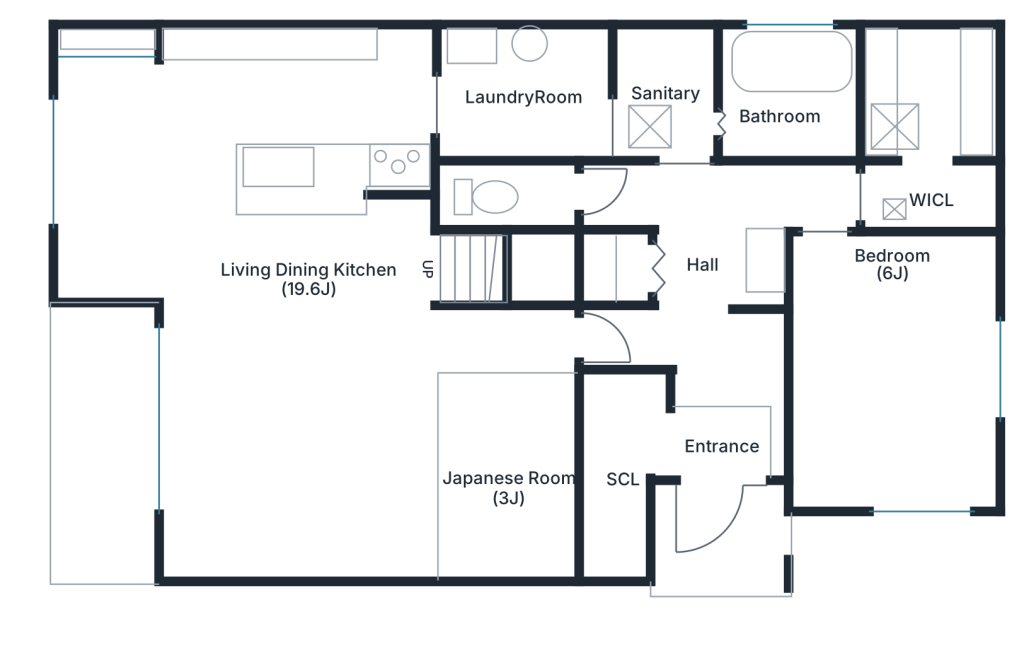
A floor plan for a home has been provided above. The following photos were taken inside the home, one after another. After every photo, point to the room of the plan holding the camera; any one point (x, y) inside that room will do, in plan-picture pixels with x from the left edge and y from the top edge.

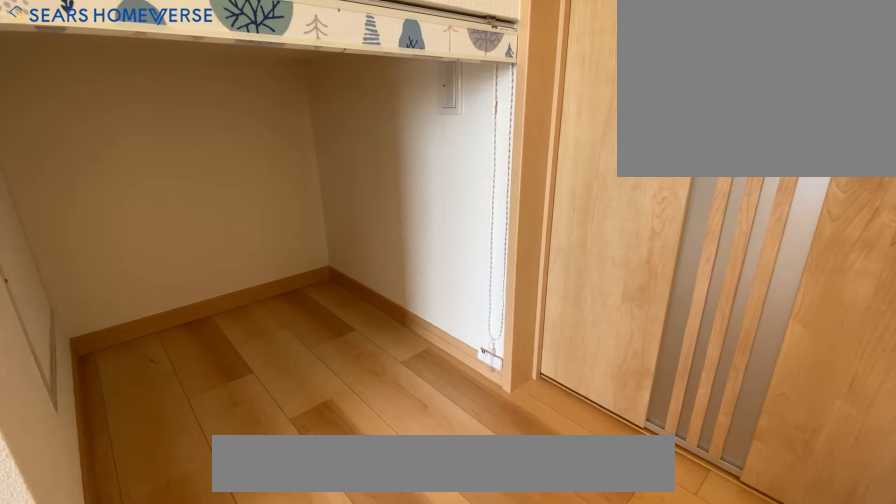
(534, 270)
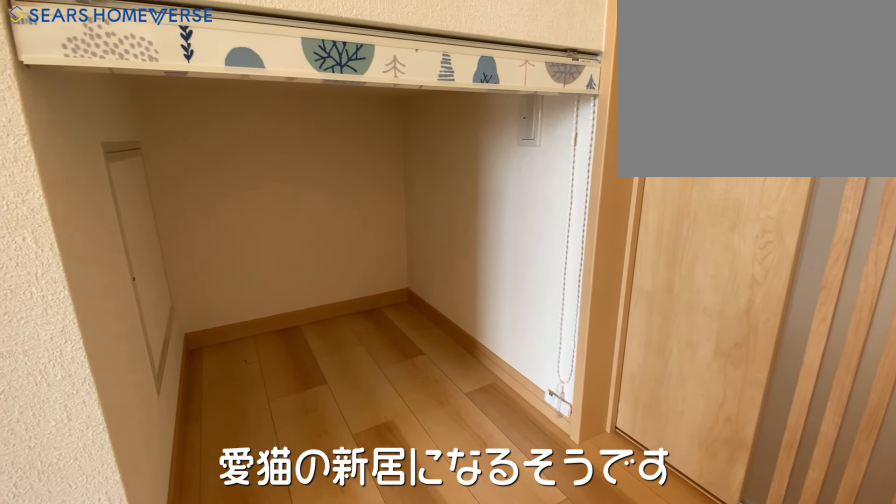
(534, 270)
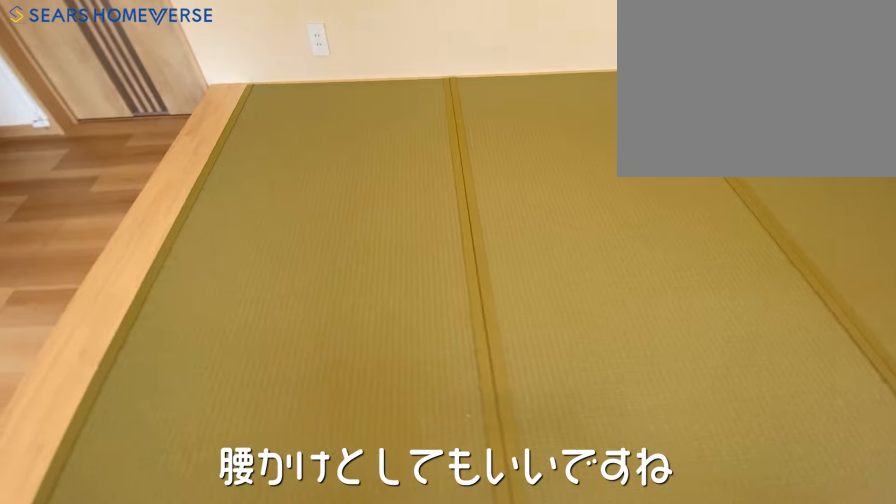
(512, 479)
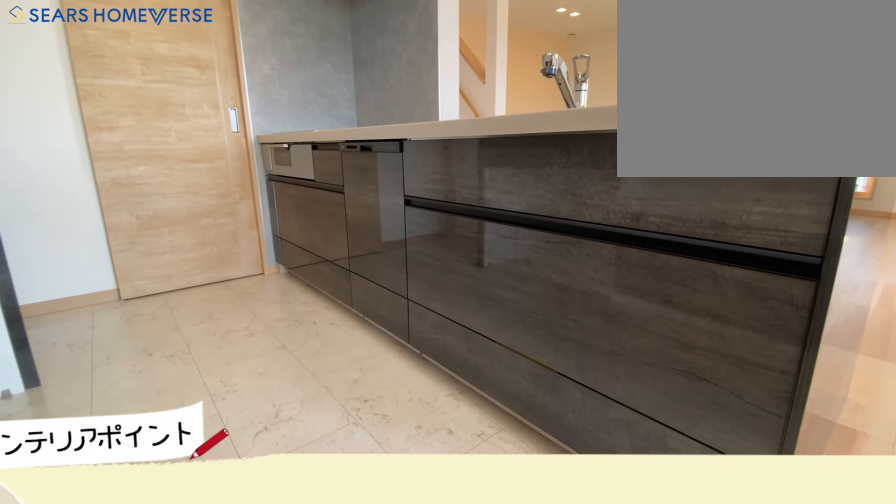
(309, 101)
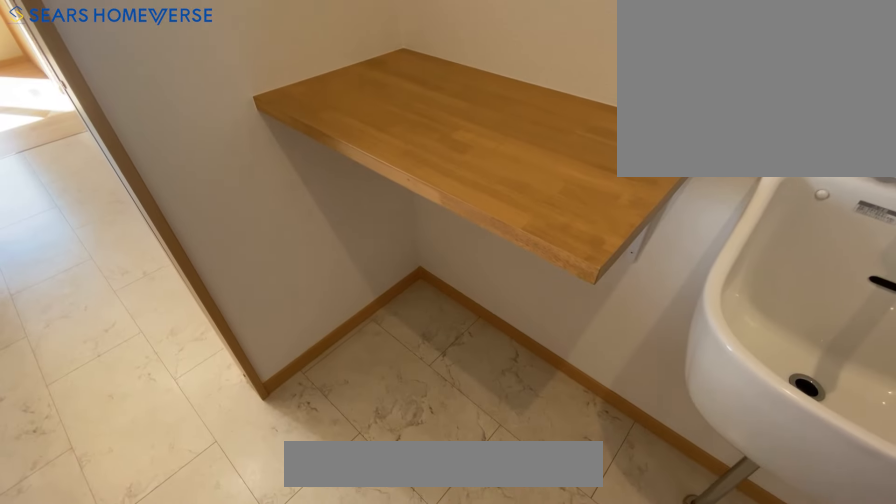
(527, 104)
